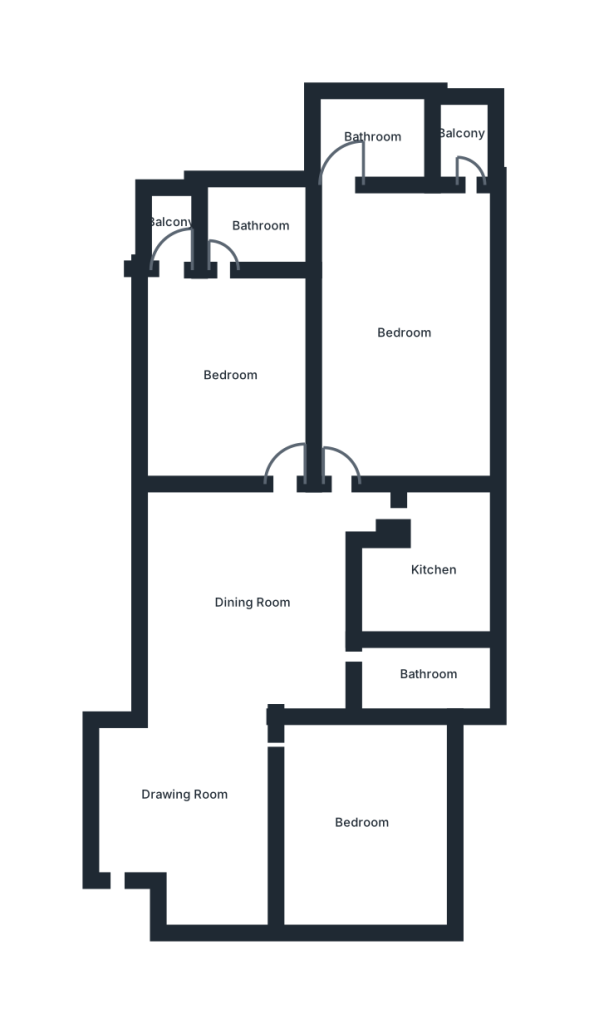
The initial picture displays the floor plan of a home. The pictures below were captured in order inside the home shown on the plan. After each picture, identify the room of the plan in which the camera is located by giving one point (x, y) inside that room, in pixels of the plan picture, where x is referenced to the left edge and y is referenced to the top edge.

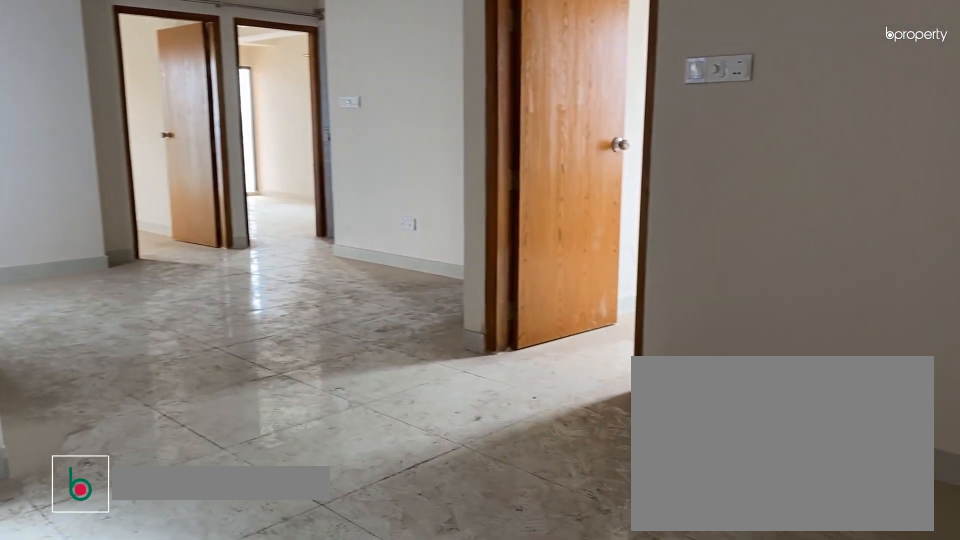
(186, 798)
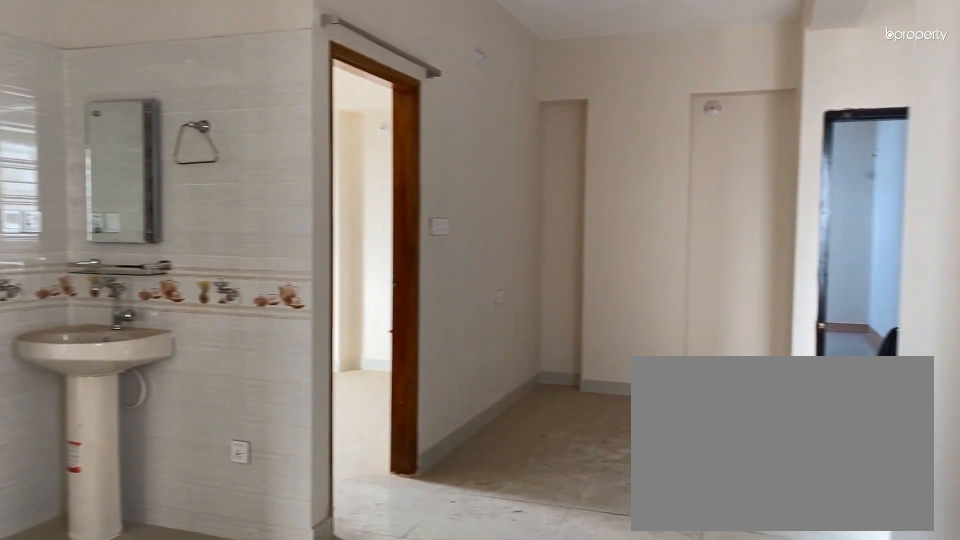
(255, 603)
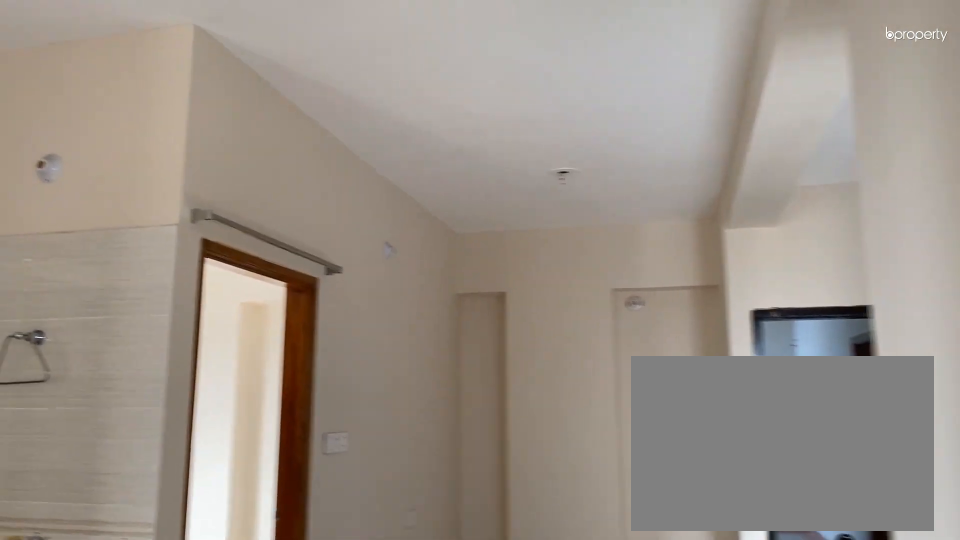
(255, 603)
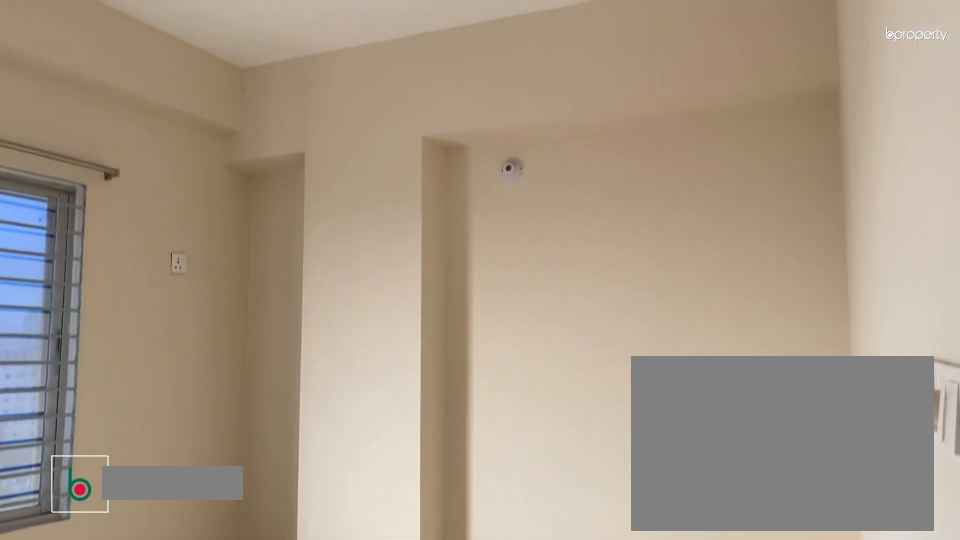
(366, 824)
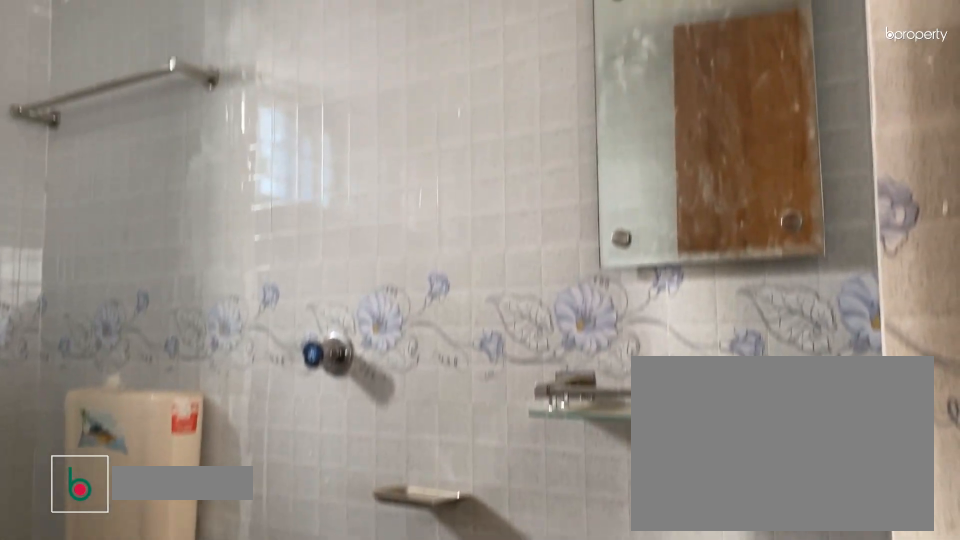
(427, 676)
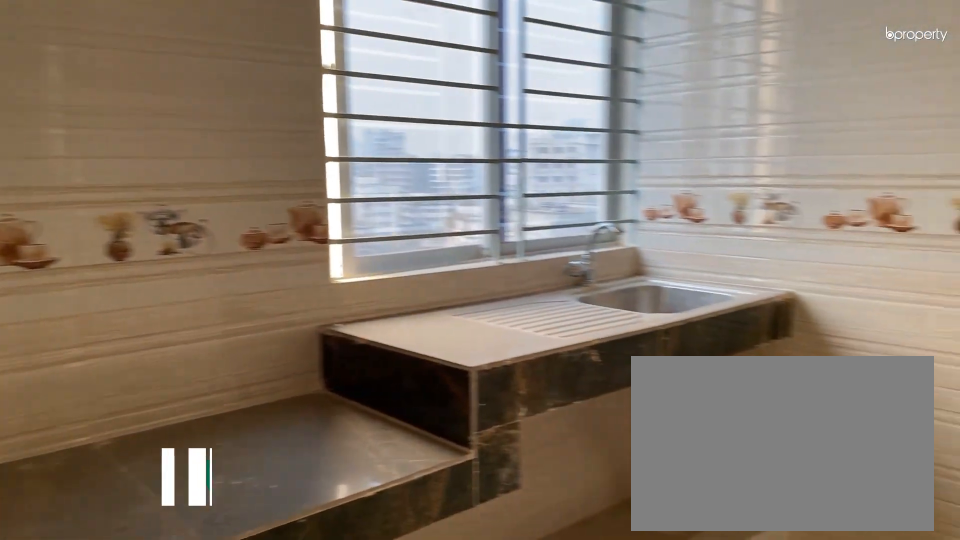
(433, 572)
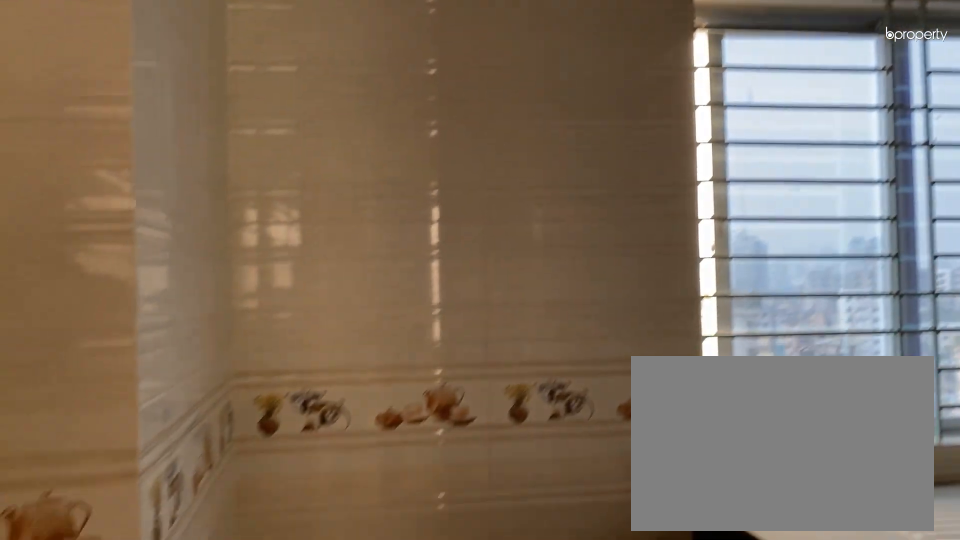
(433, 572)
